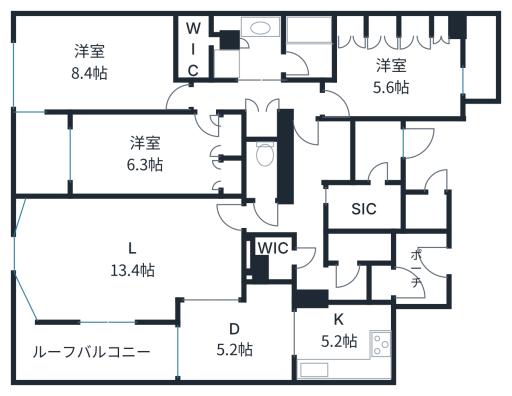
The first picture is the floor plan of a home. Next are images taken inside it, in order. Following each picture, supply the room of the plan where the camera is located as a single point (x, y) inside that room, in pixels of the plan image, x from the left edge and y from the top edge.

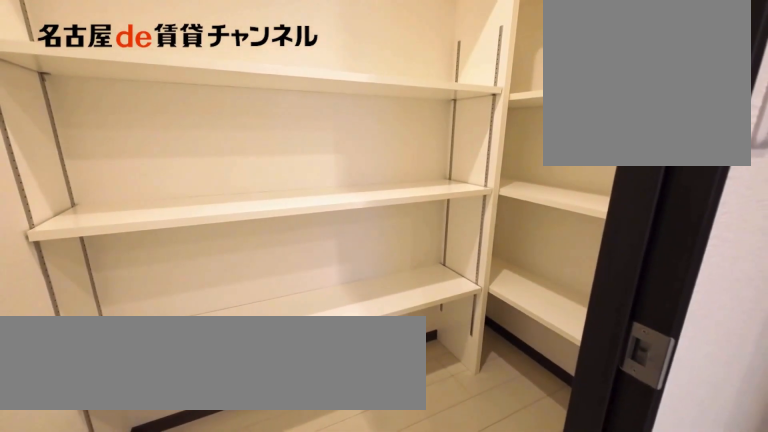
(359, 248)
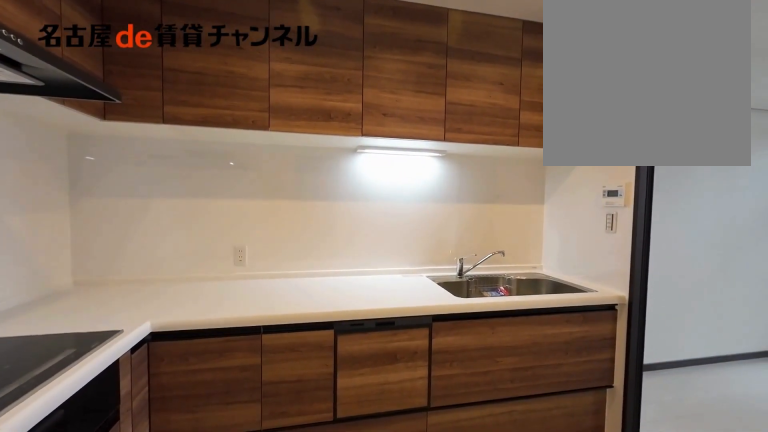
(344, 342)
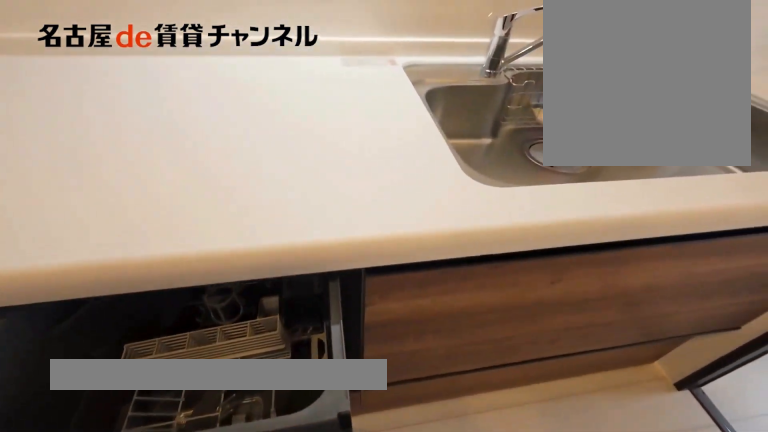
(344, 342)
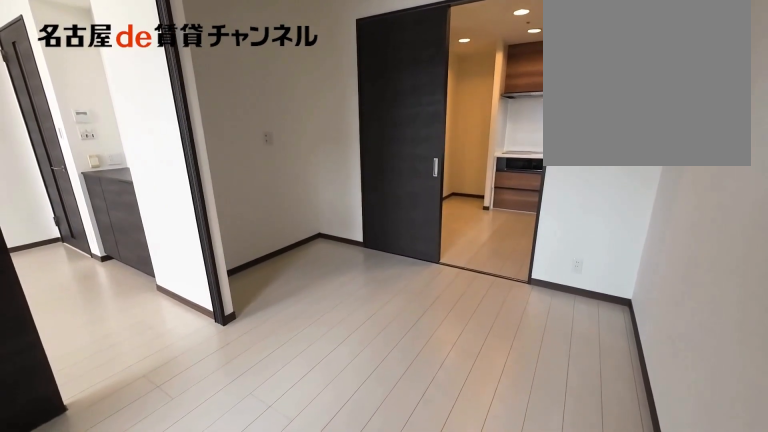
(238, 336)
